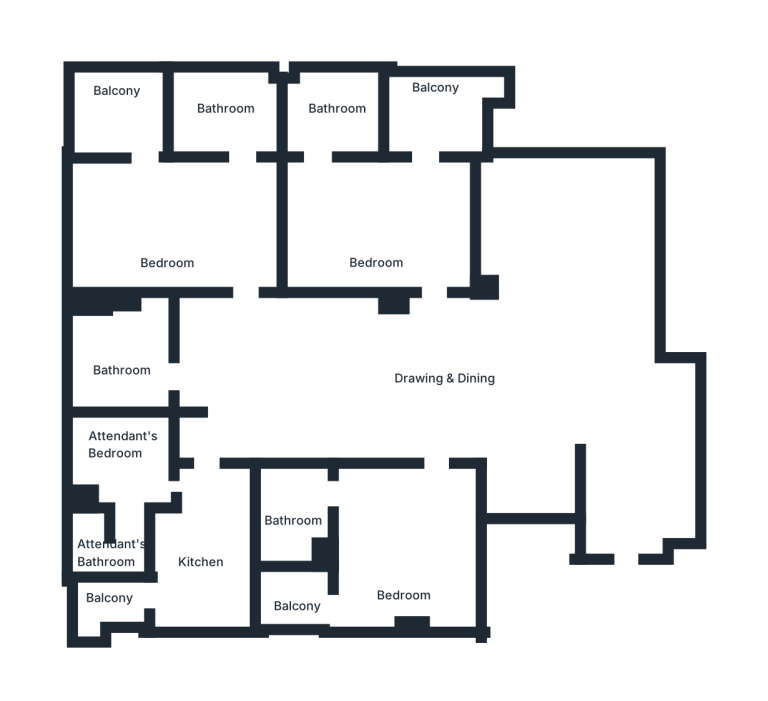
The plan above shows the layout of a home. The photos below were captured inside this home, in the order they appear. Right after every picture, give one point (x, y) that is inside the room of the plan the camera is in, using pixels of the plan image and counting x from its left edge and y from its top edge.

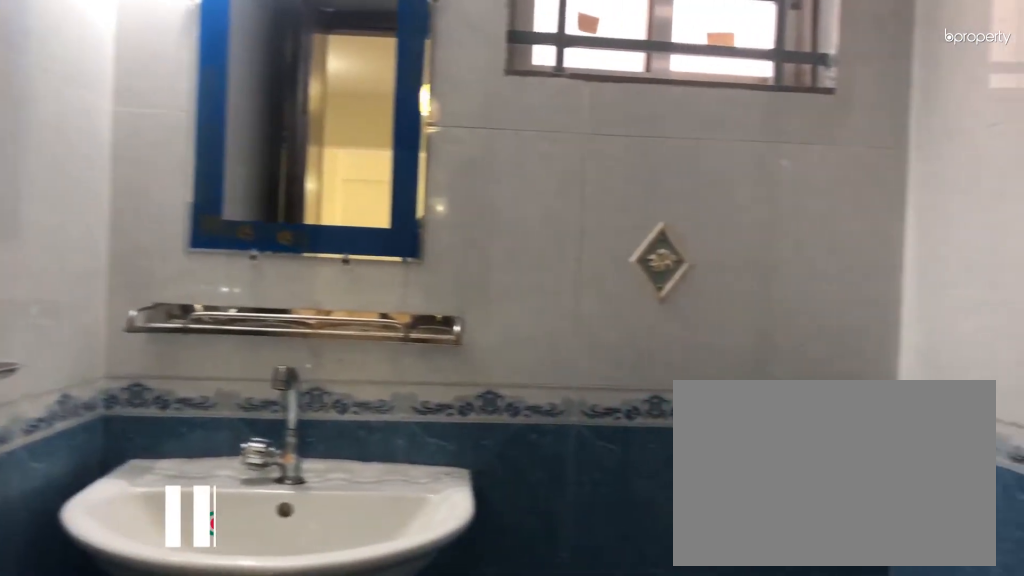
(122, 359)
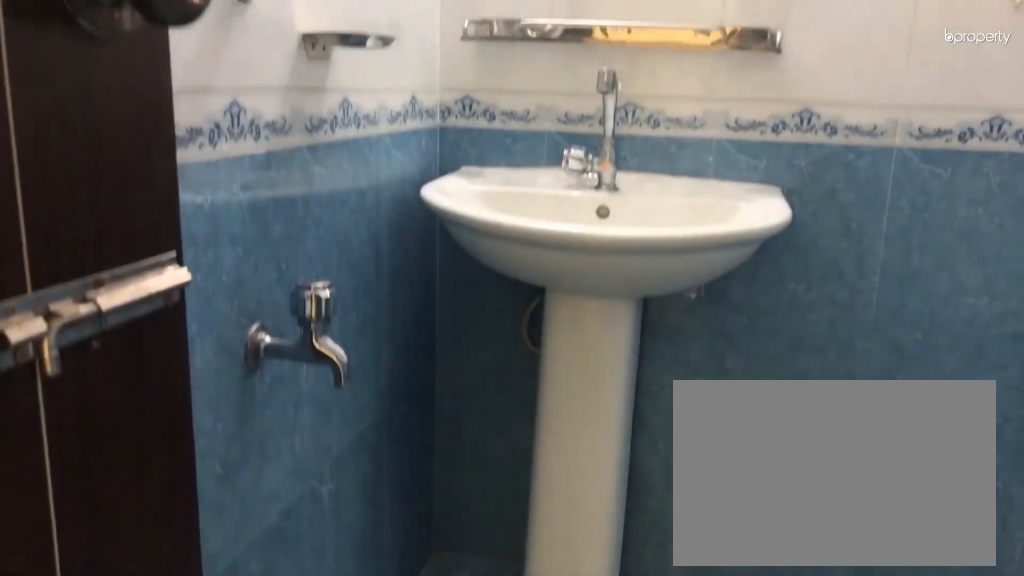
(122, 359)
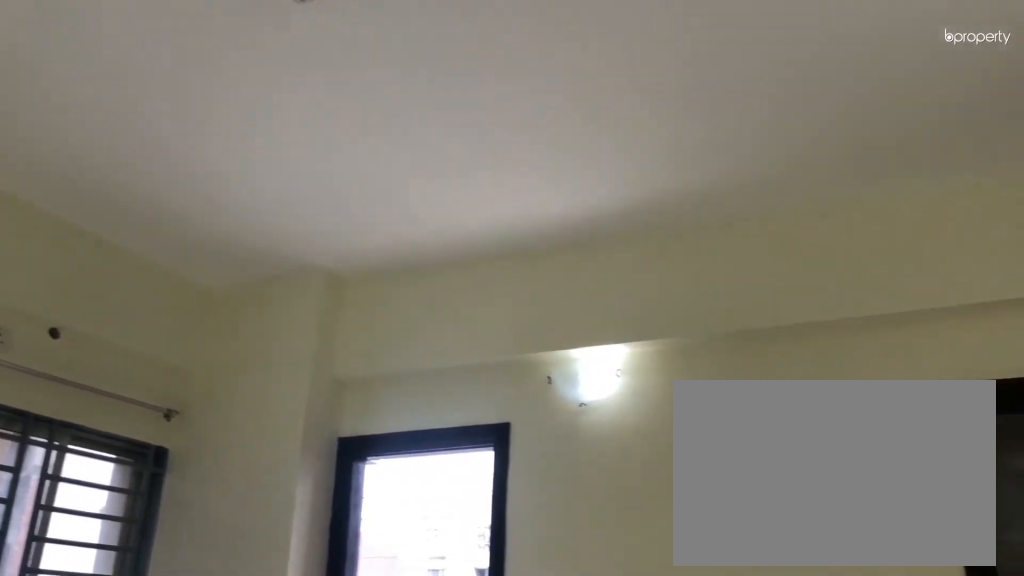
(176, 243)
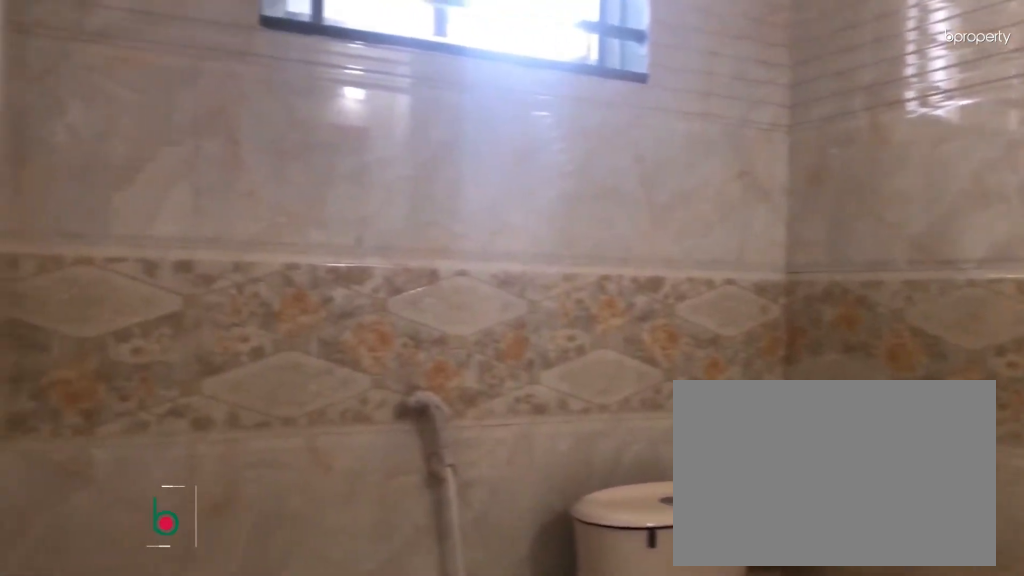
(220, 118)
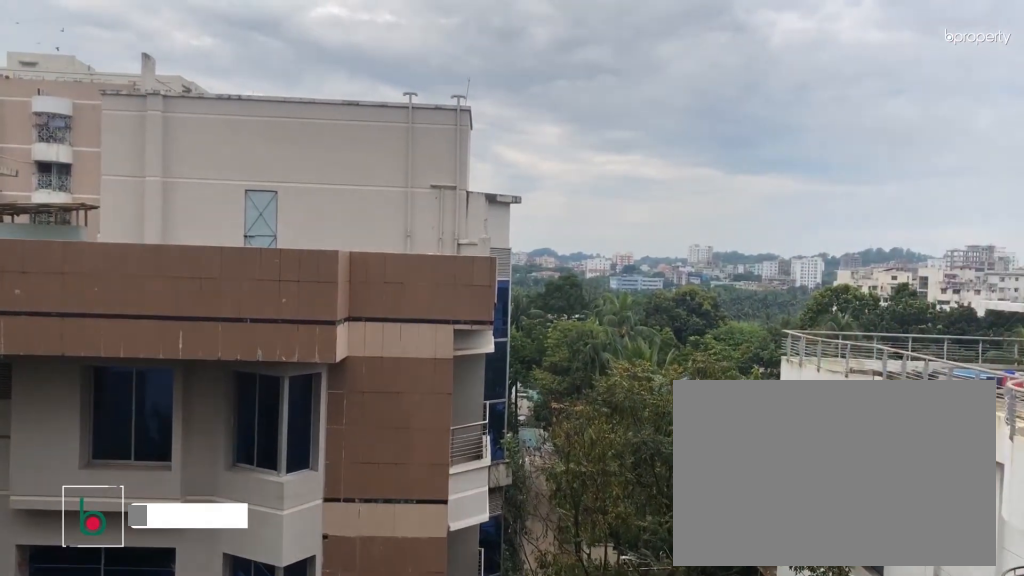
(117, 110)
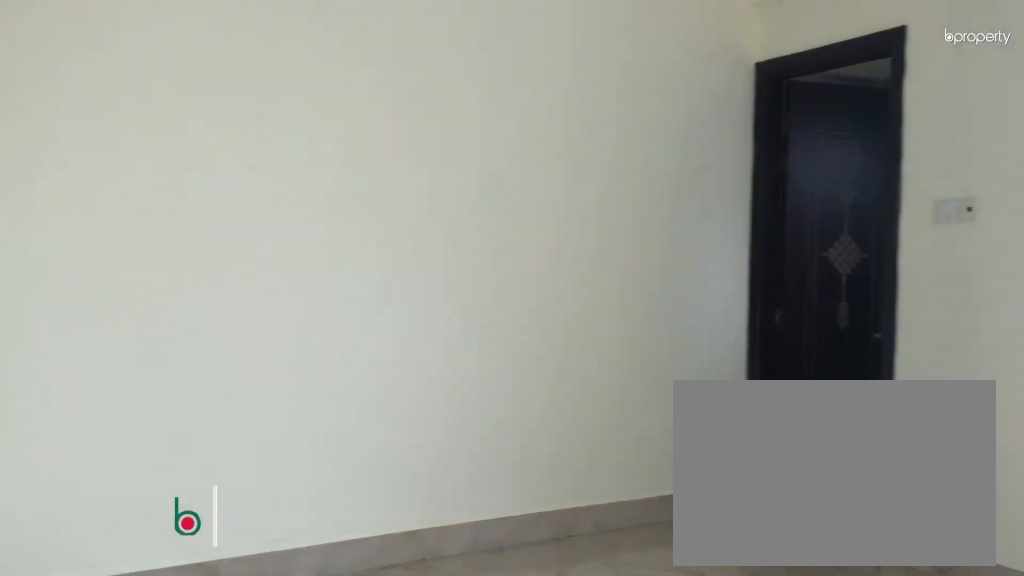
(381, 238)
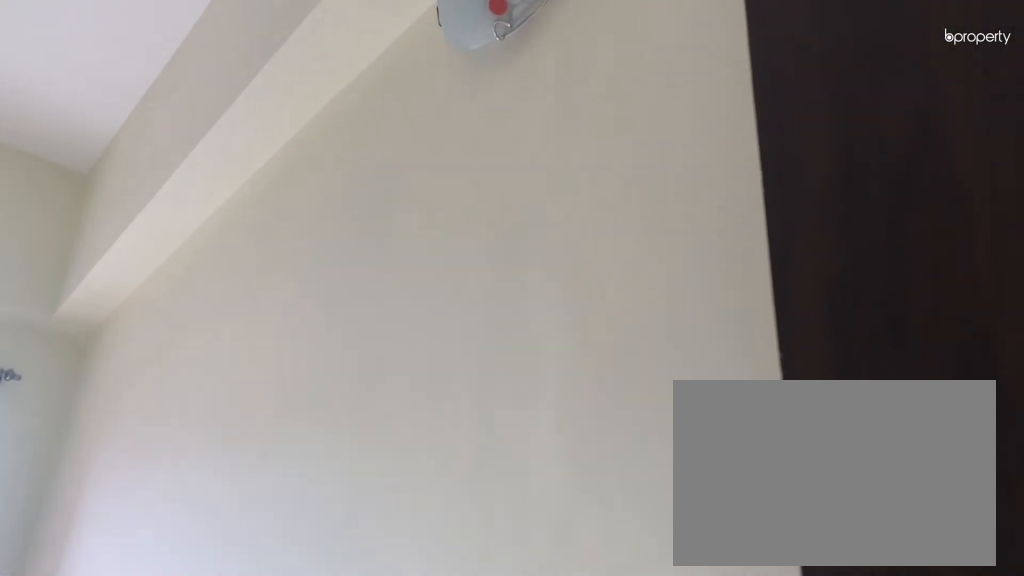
(381, 238)
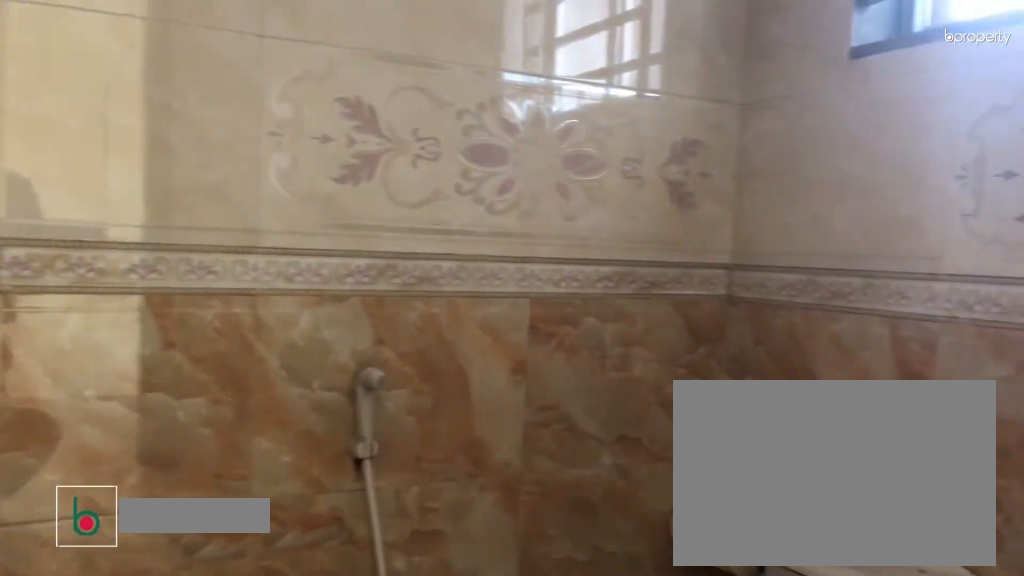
(337, 104)
